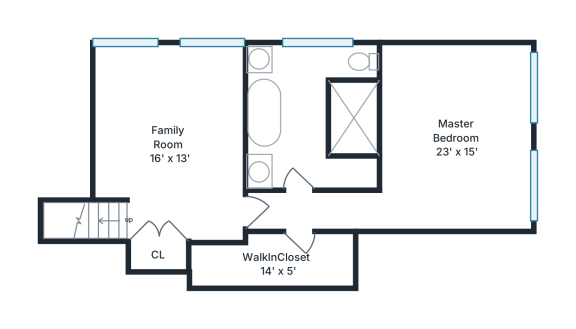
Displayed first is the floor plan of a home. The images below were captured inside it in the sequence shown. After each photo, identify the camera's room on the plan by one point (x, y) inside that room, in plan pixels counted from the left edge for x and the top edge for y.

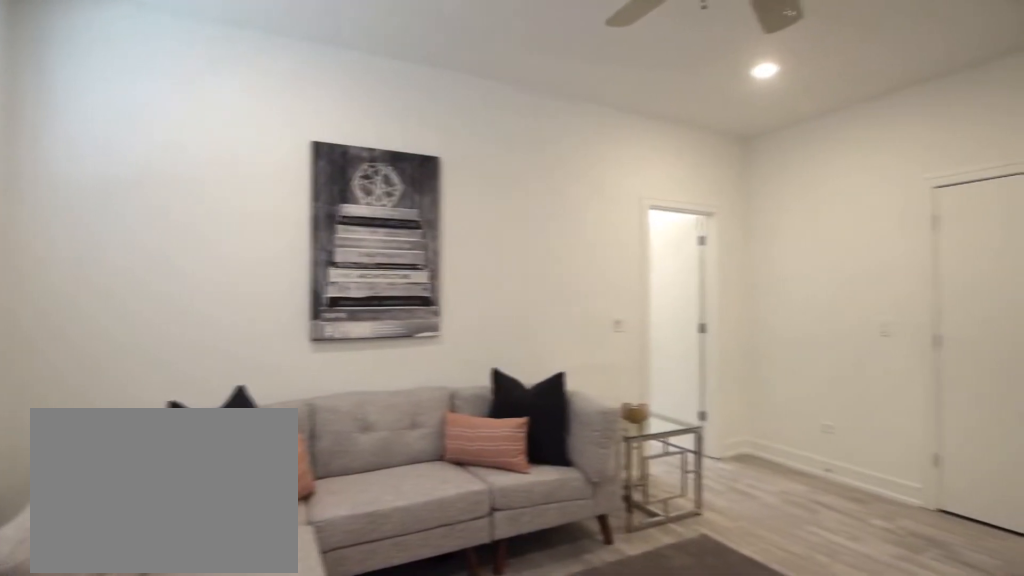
(170, 139)
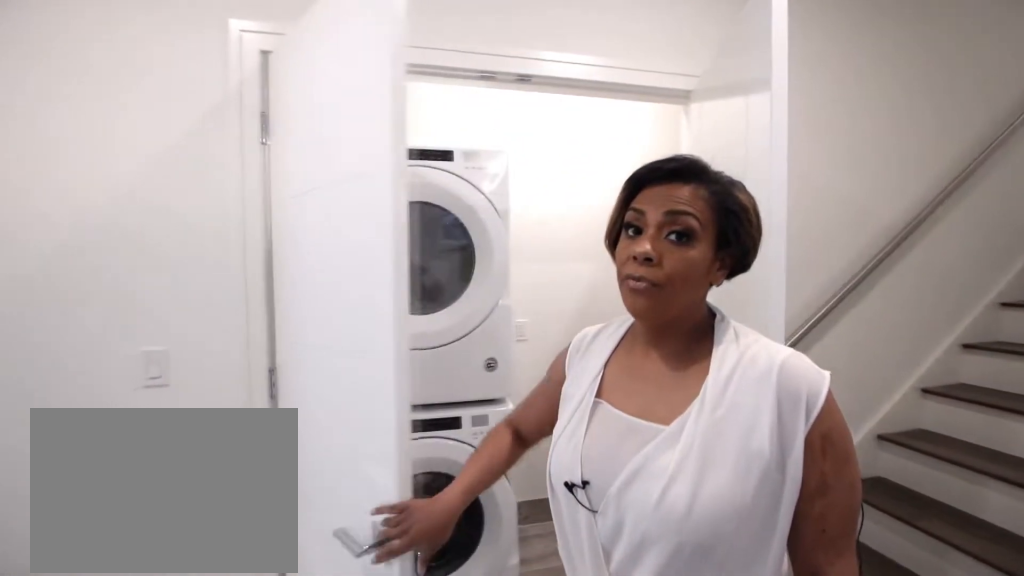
(170, 139)
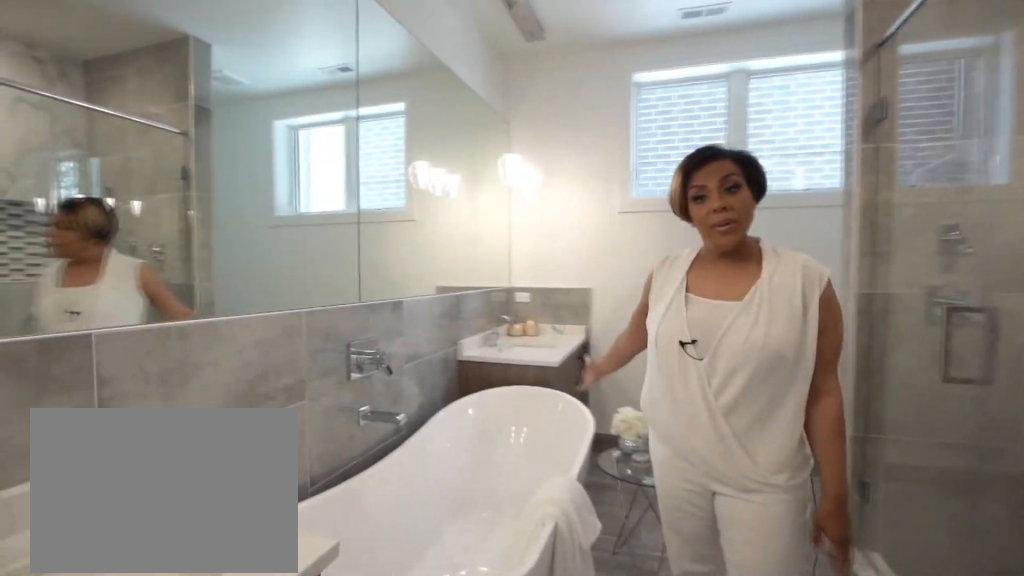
(313, 118)
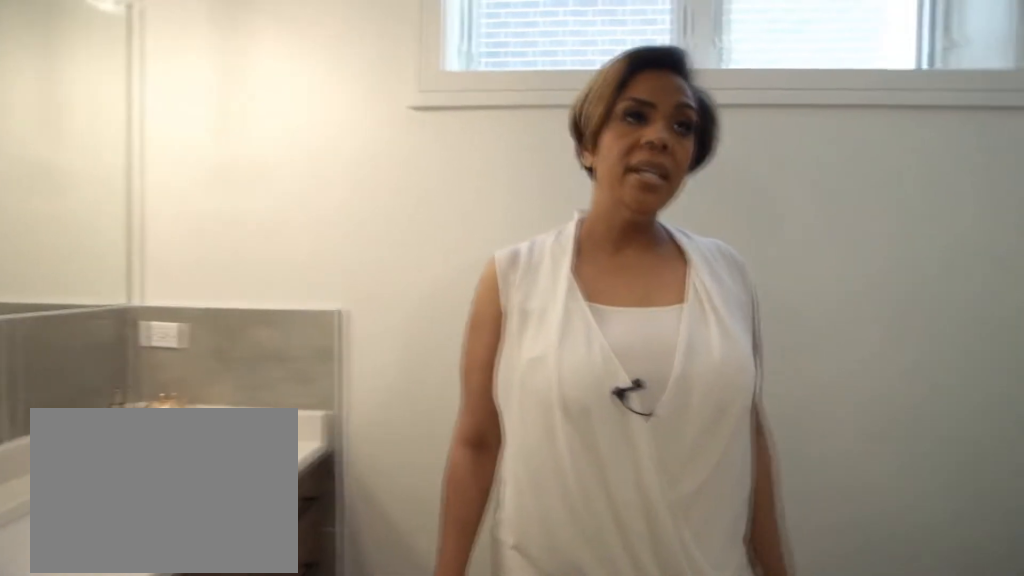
(313, 118)
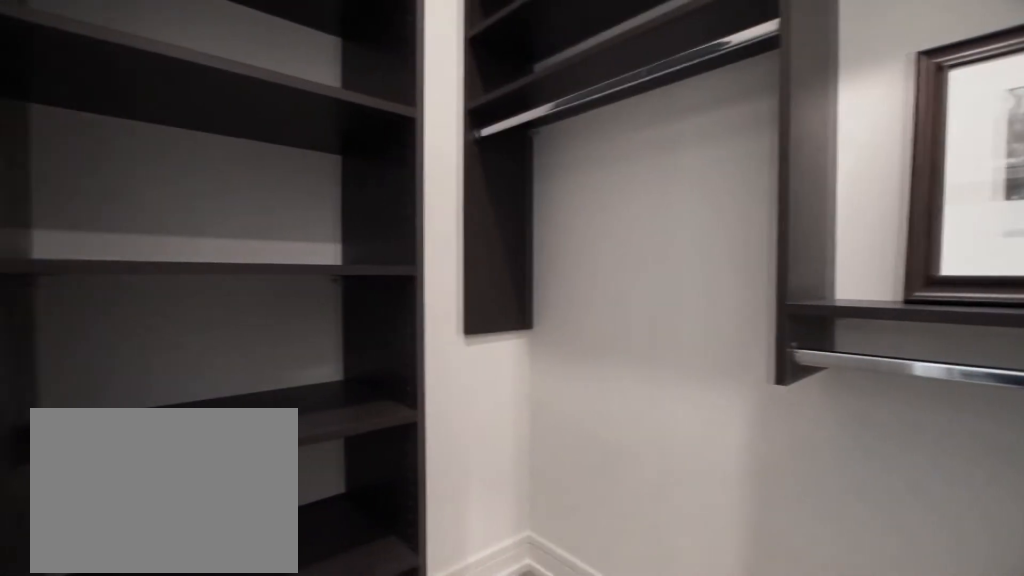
(275, 261)
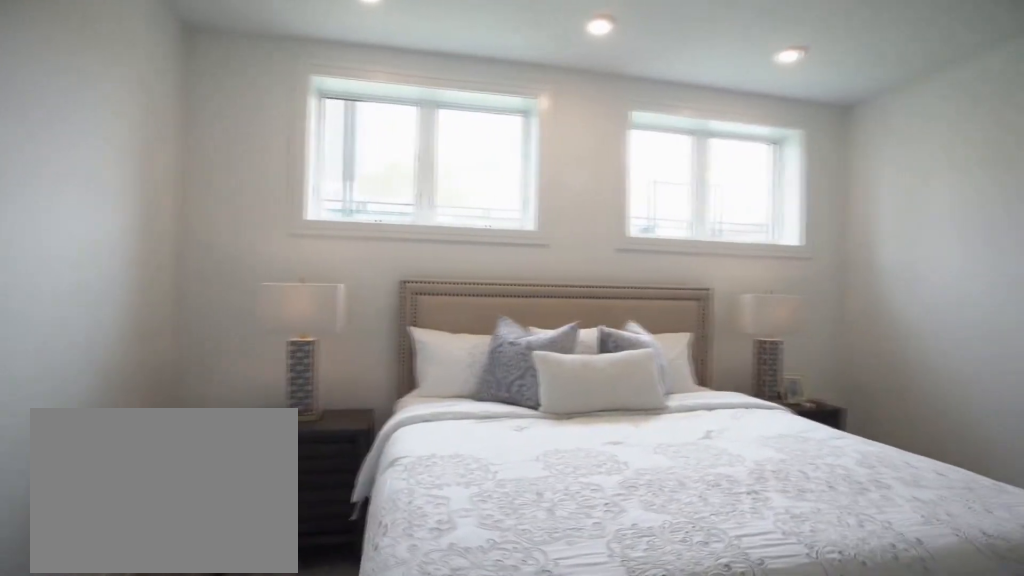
(455, 134)
